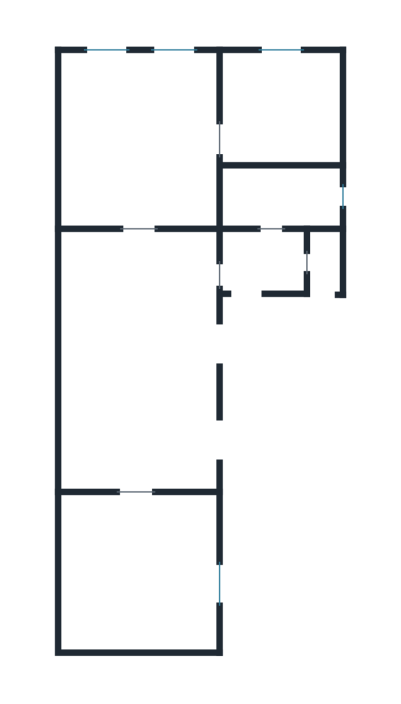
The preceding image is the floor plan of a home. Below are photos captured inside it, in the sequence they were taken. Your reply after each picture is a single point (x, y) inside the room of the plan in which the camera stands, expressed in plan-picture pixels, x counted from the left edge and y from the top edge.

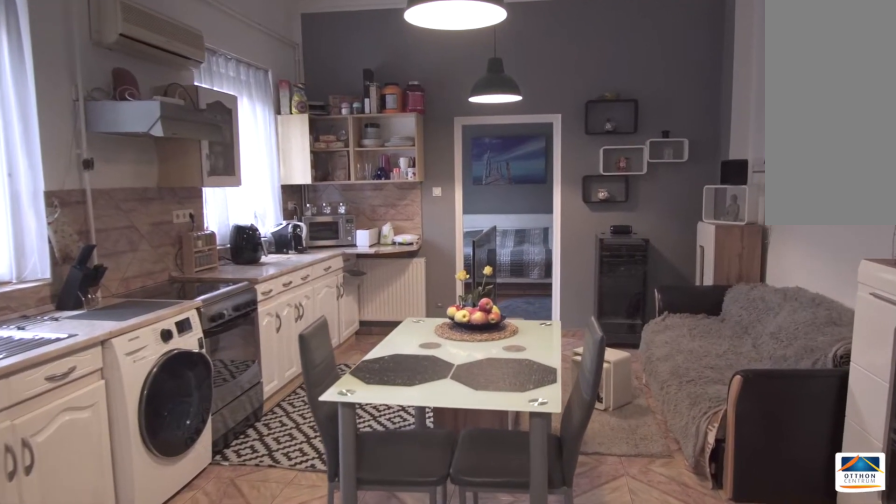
(130, 360)
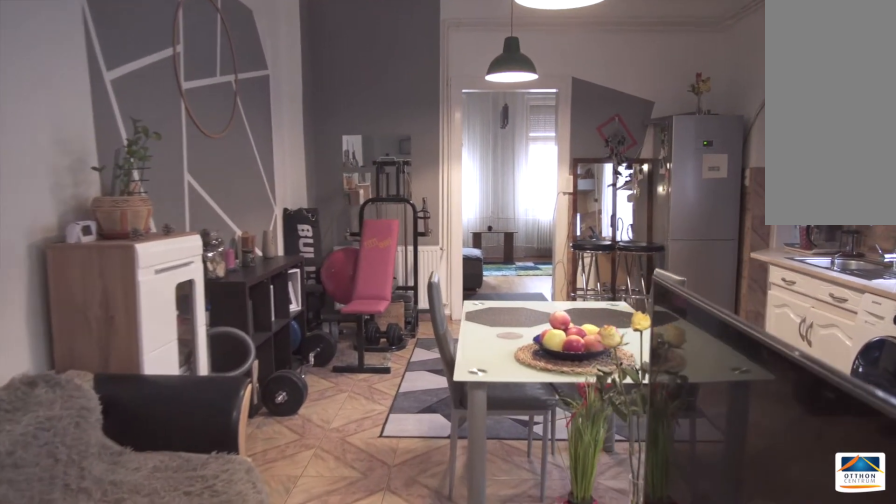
(130, 359)
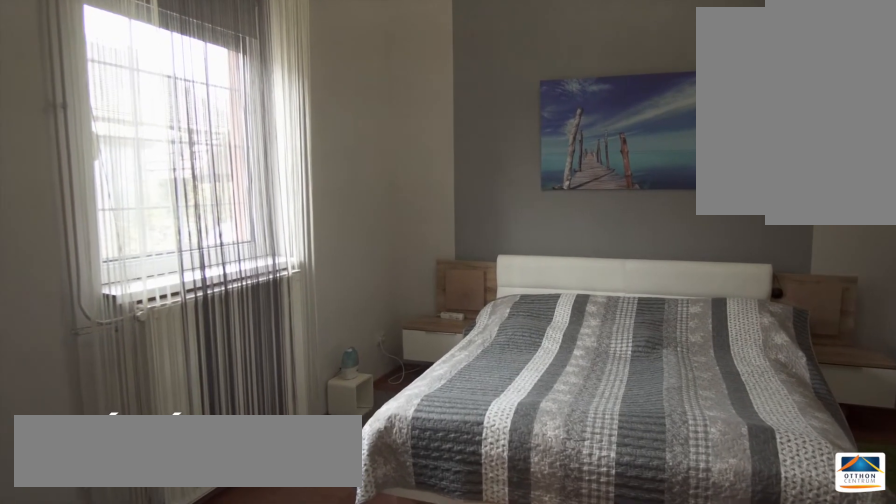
(130, 576)
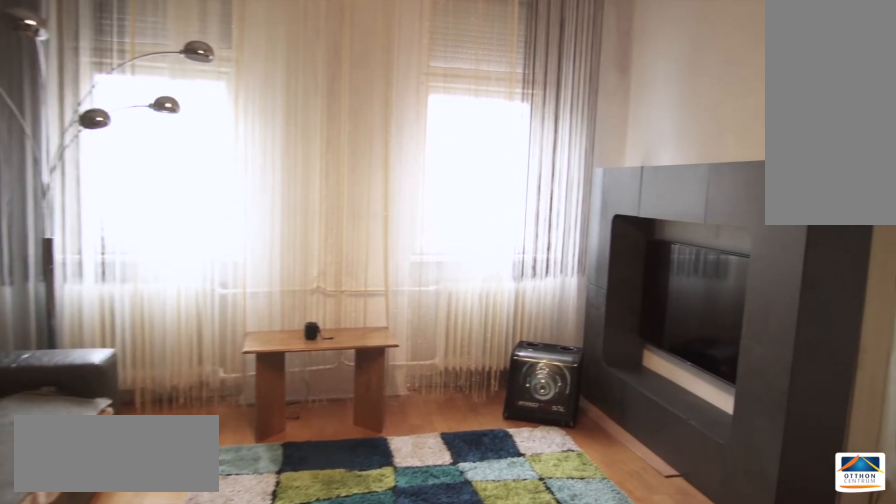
(131, 129)
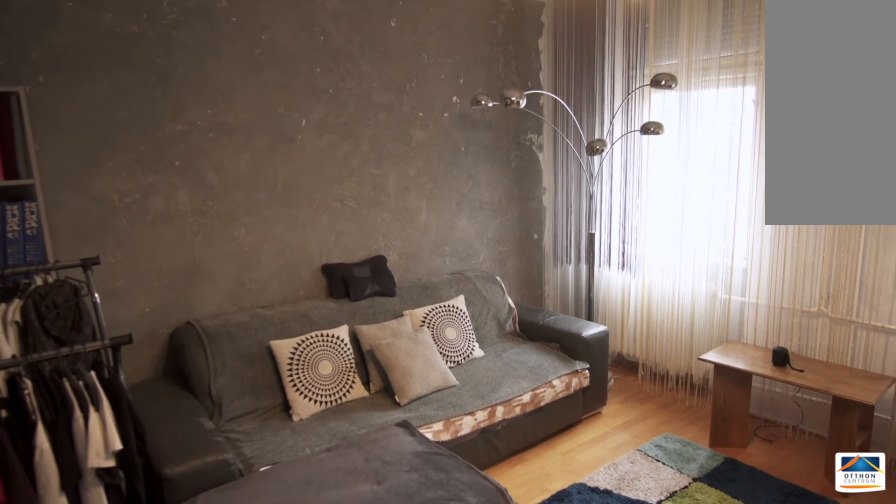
(130, 129)
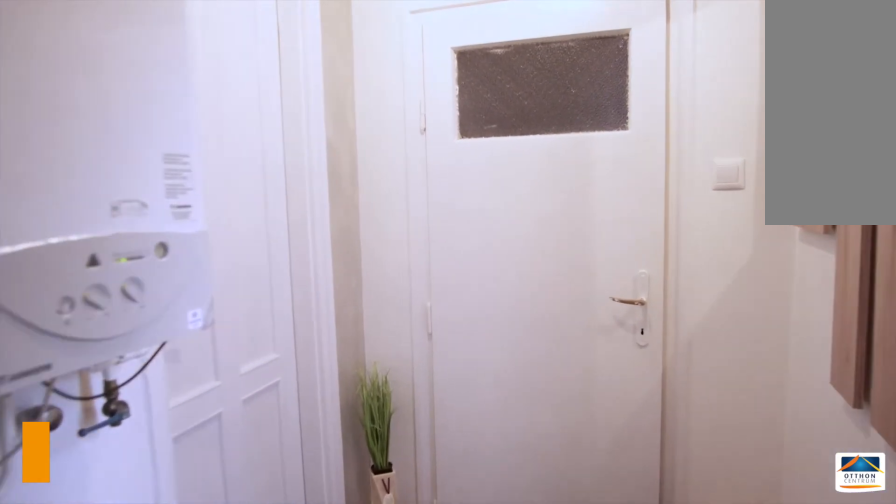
(257, 262)
